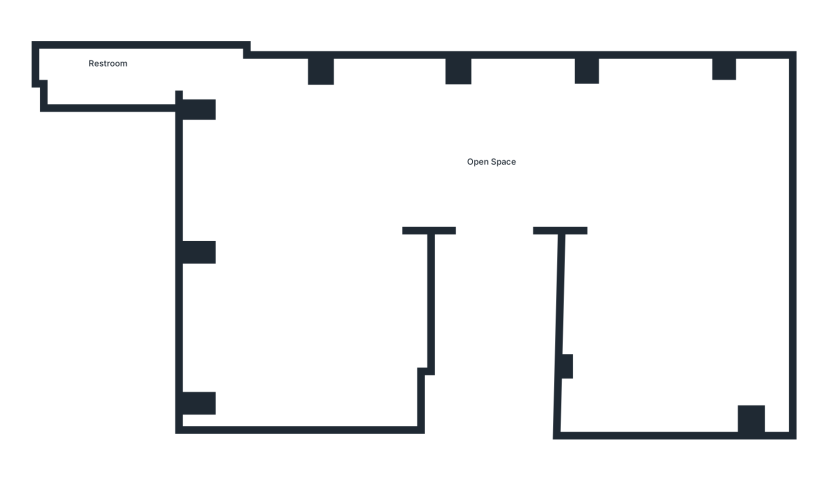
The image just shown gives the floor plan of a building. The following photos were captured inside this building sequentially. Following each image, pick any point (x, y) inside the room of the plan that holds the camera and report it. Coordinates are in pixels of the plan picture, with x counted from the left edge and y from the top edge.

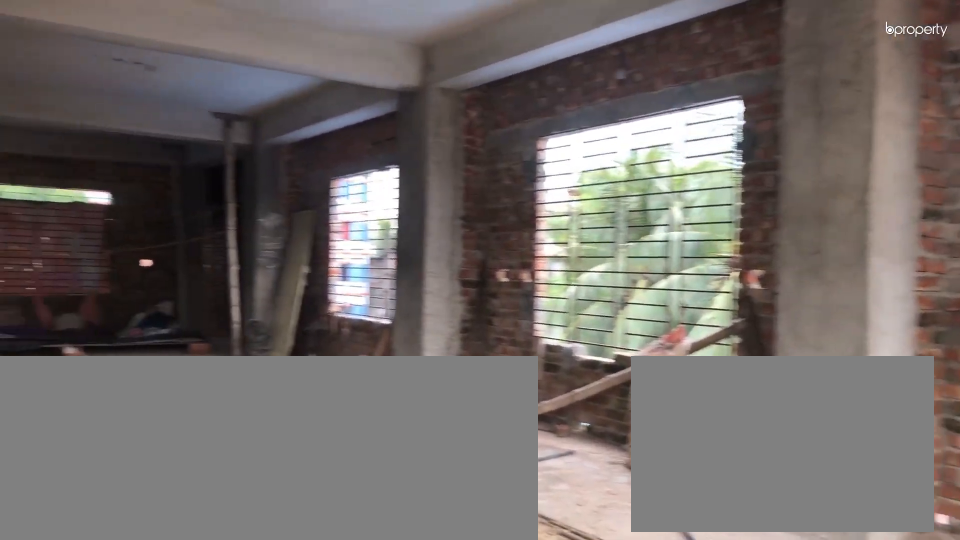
(659, 159)
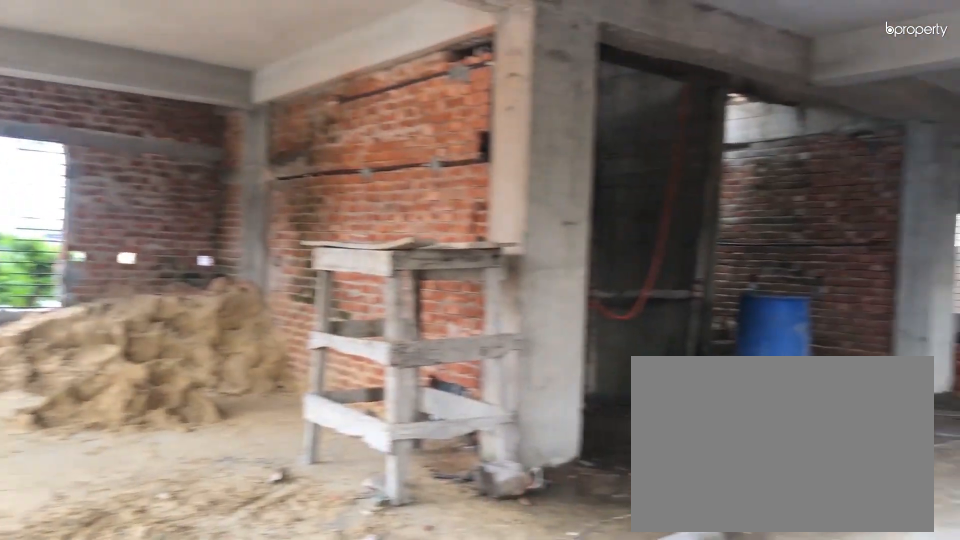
(576, 147)
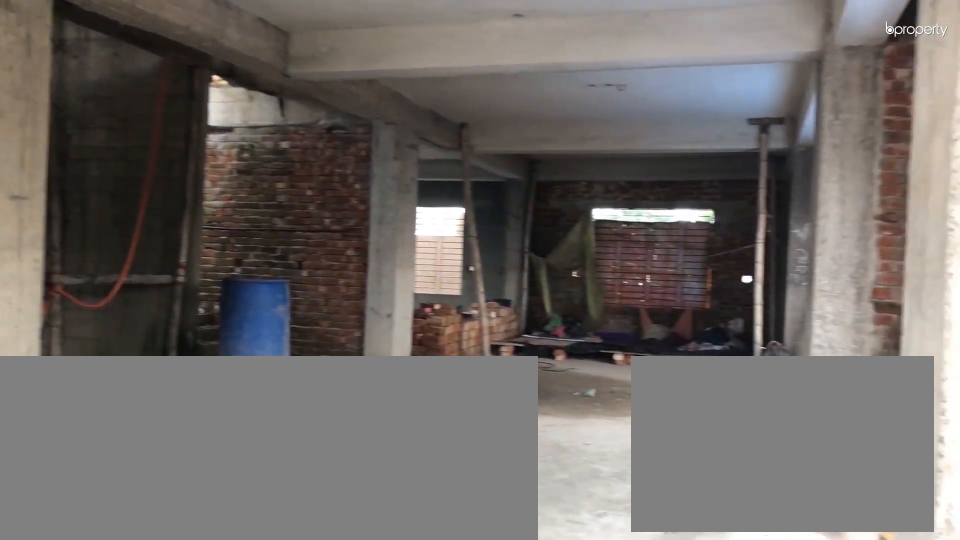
(576, 147)
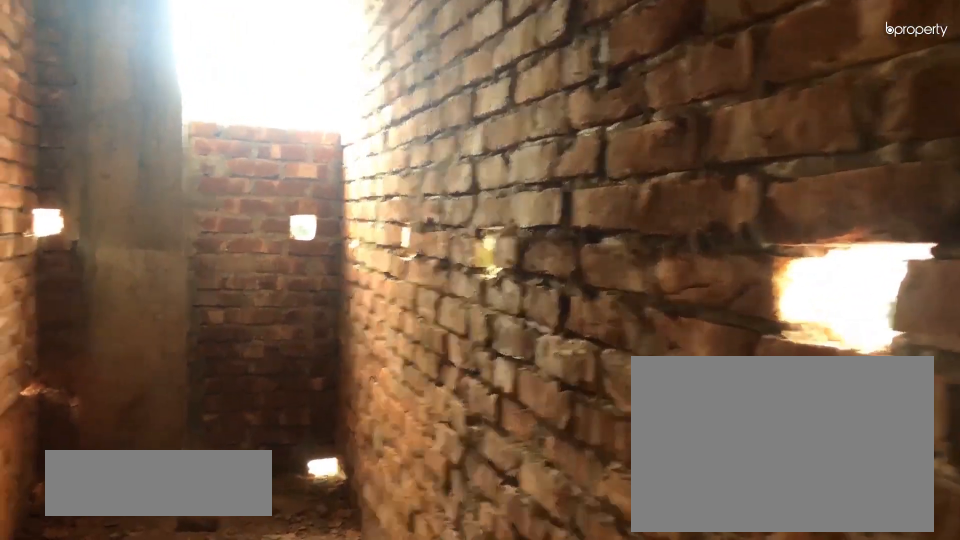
(220, 80)
